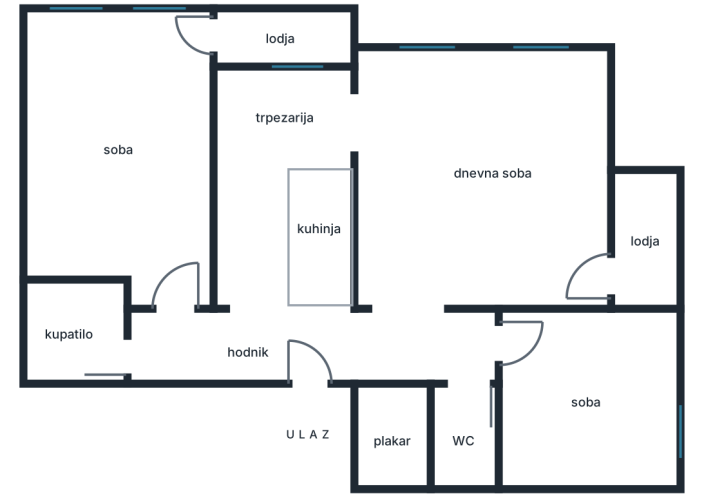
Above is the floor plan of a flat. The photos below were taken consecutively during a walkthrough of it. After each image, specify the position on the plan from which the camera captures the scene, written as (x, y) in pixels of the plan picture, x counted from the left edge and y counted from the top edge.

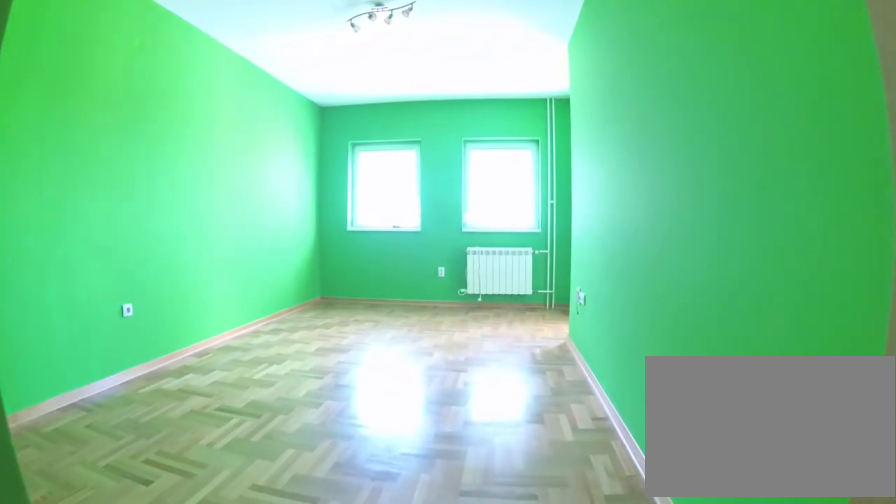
(180, 326)
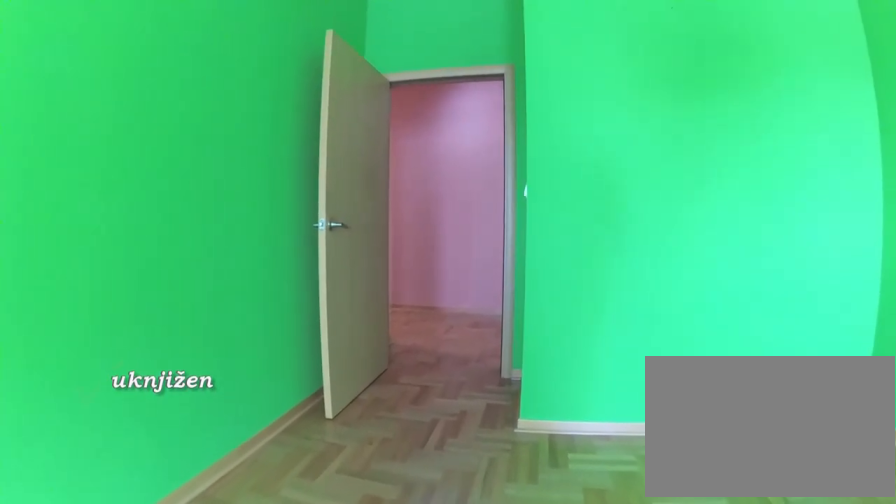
(119, 166)
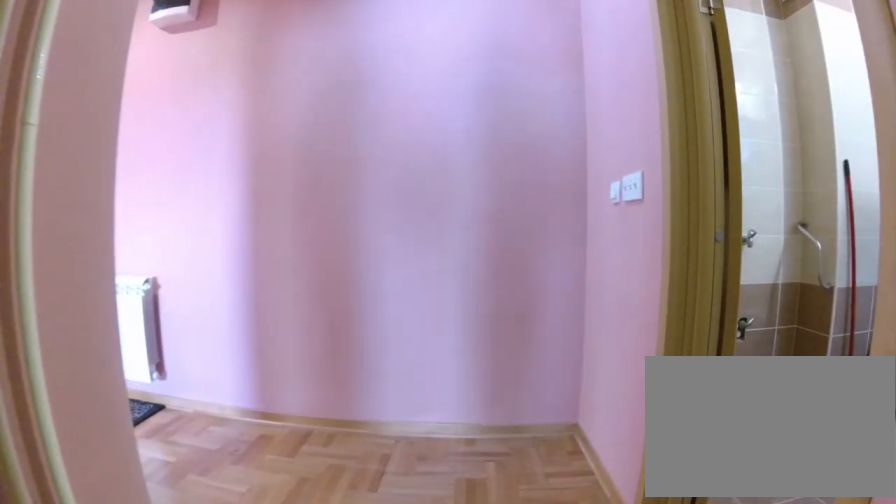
(174, 282)
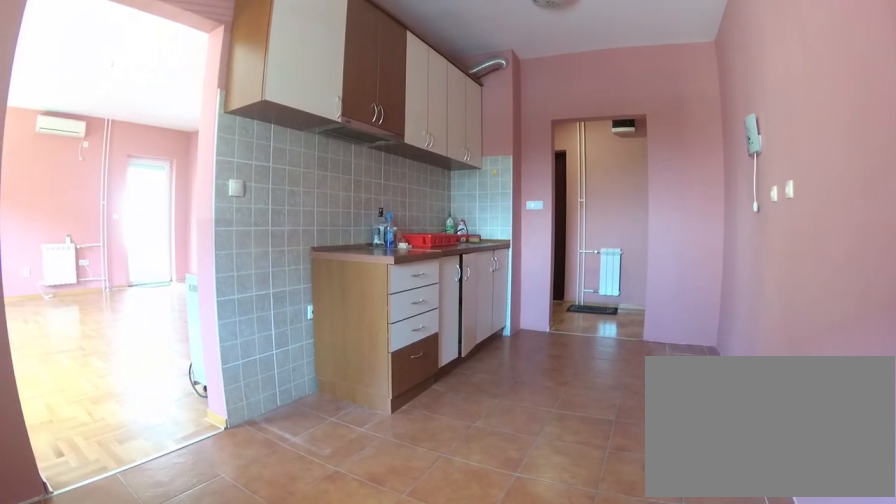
(239, 94)
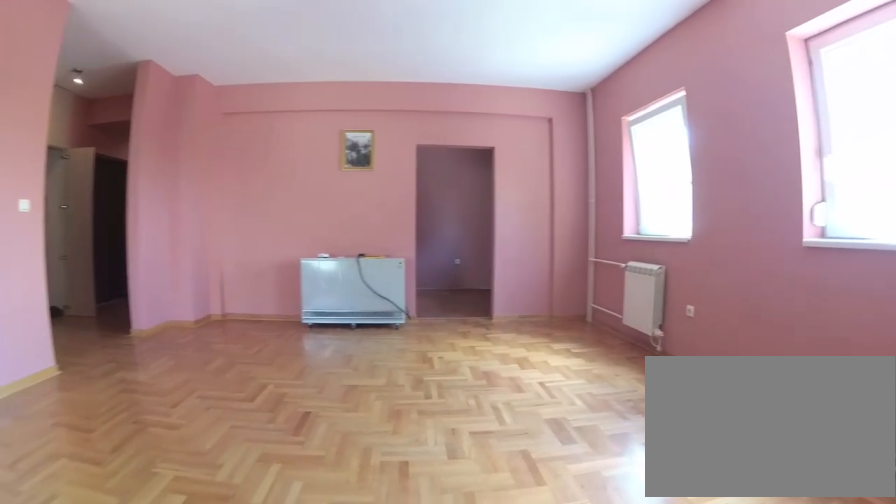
(589, 162)
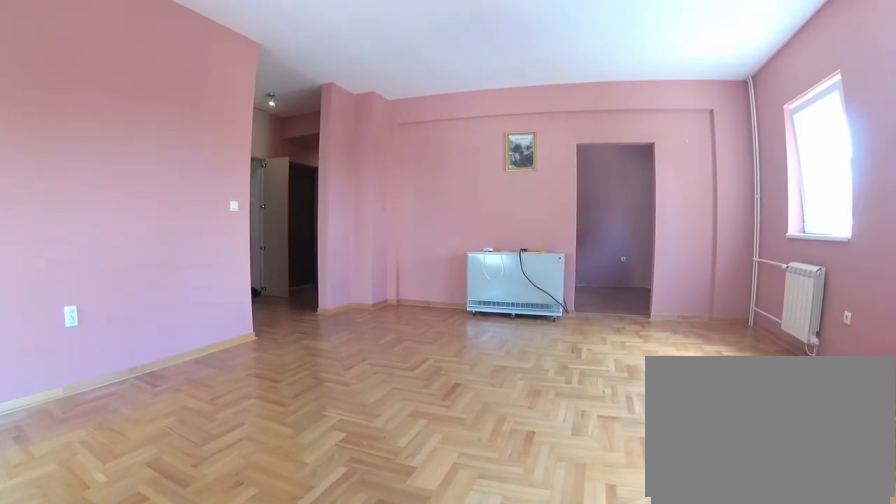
(587, 129)
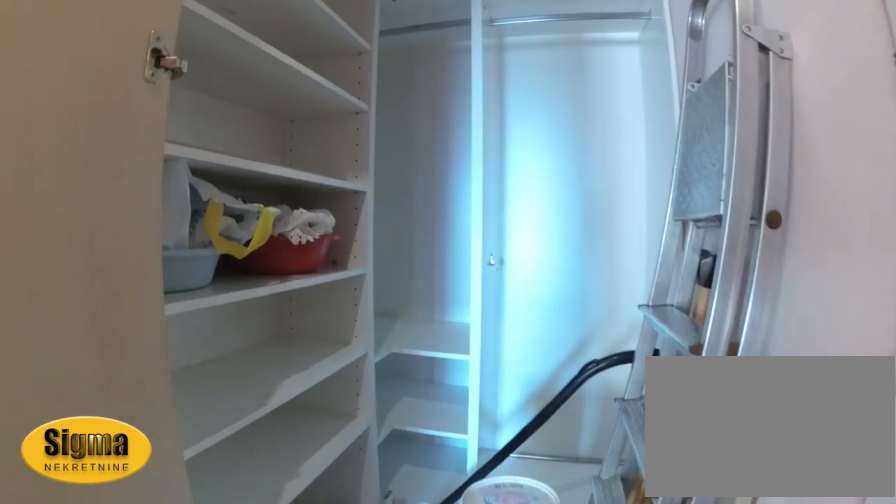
(403, 346)
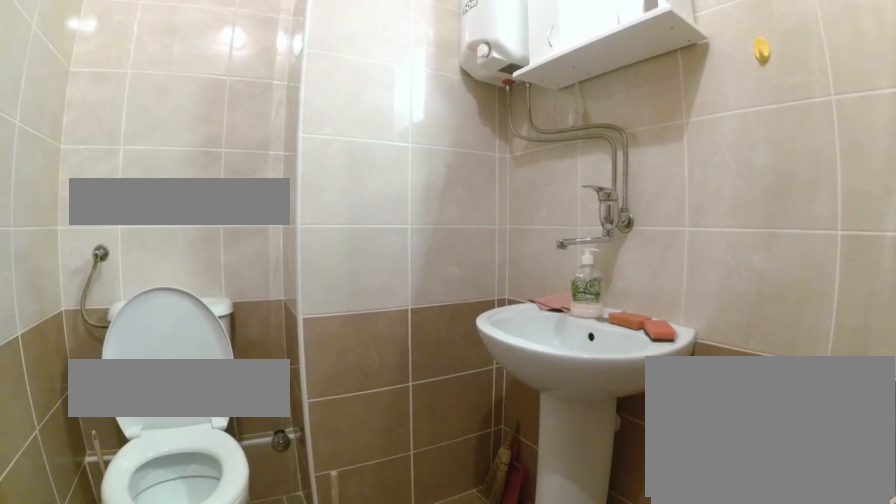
(461, 376)
